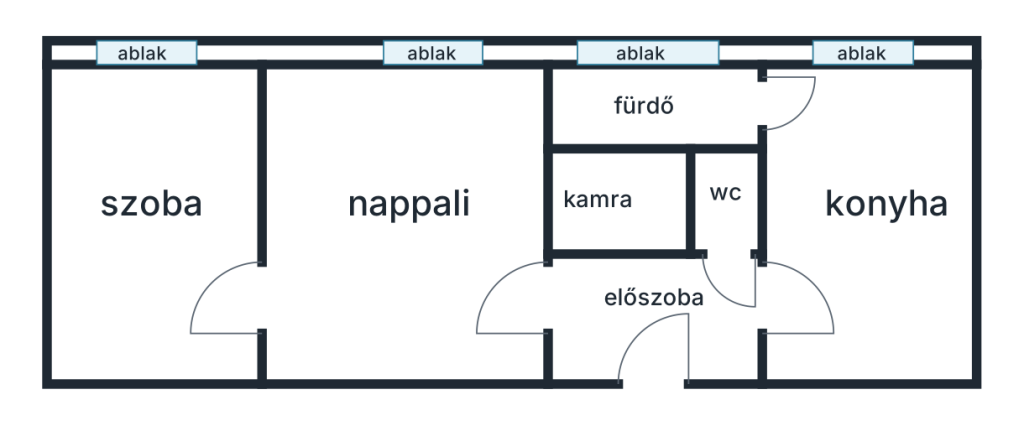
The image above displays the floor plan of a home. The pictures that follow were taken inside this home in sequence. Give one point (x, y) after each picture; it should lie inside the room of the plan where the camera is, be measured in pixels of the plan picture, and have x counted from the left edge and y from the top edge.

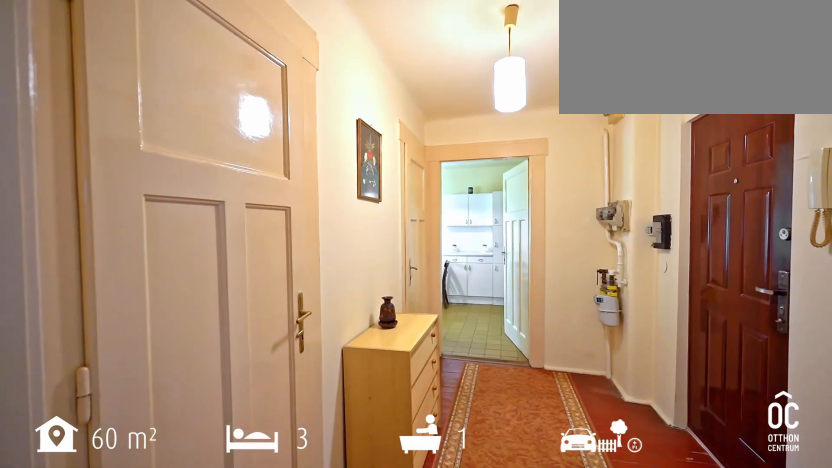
(649, 321)
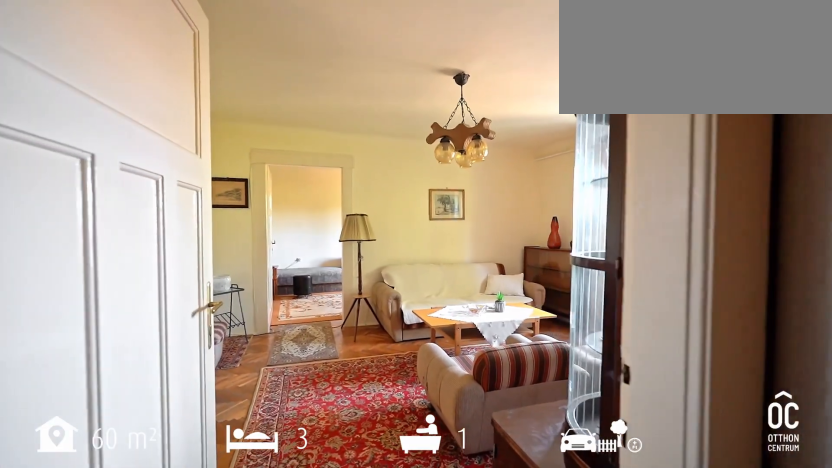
(413, 227)
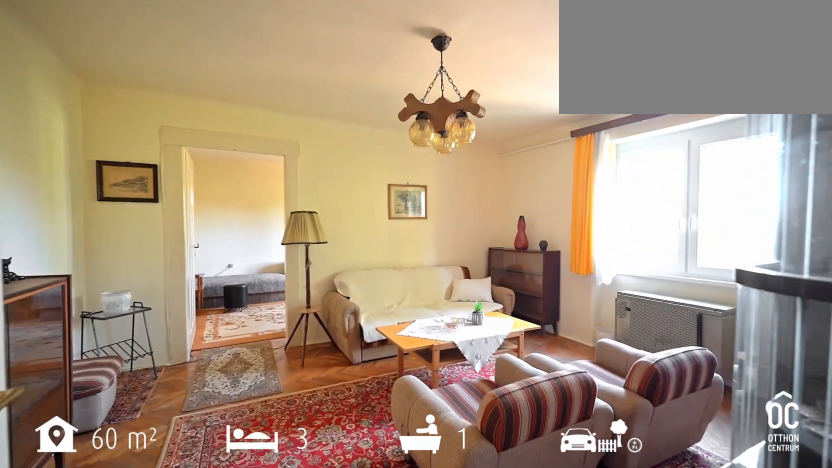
(413, 227)
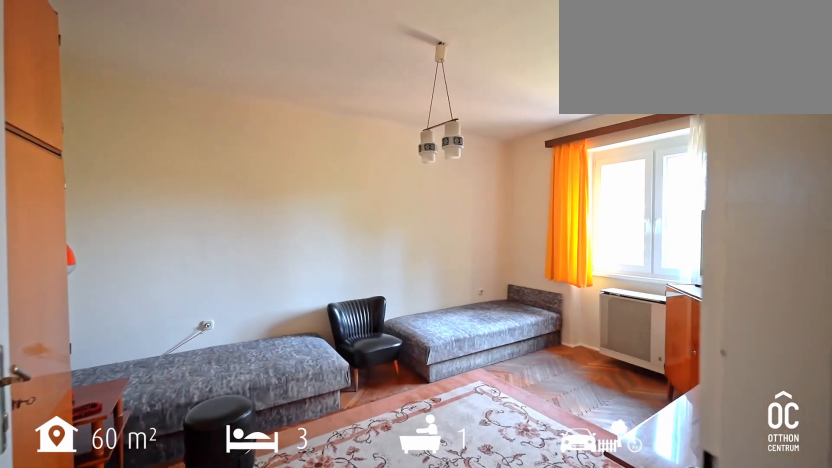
(154, 214)
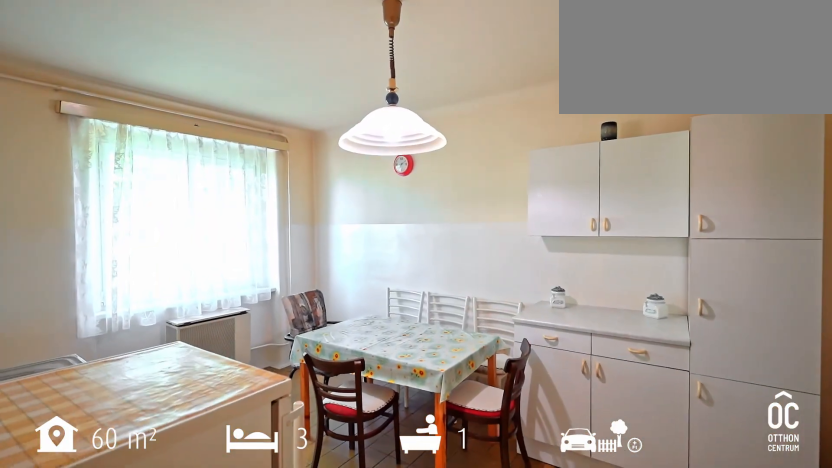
(867, 229)
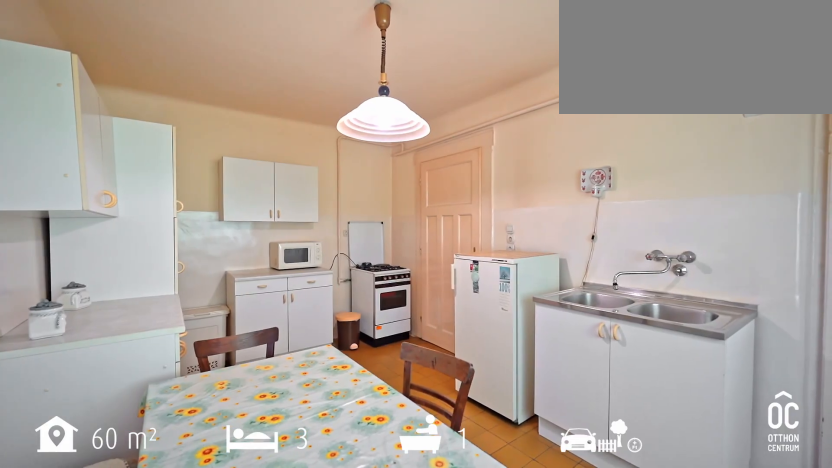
(867, 228)
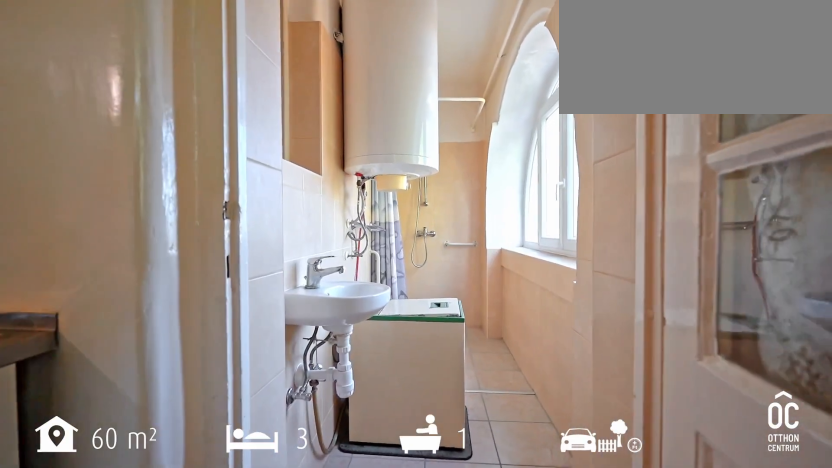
(650, 105)
